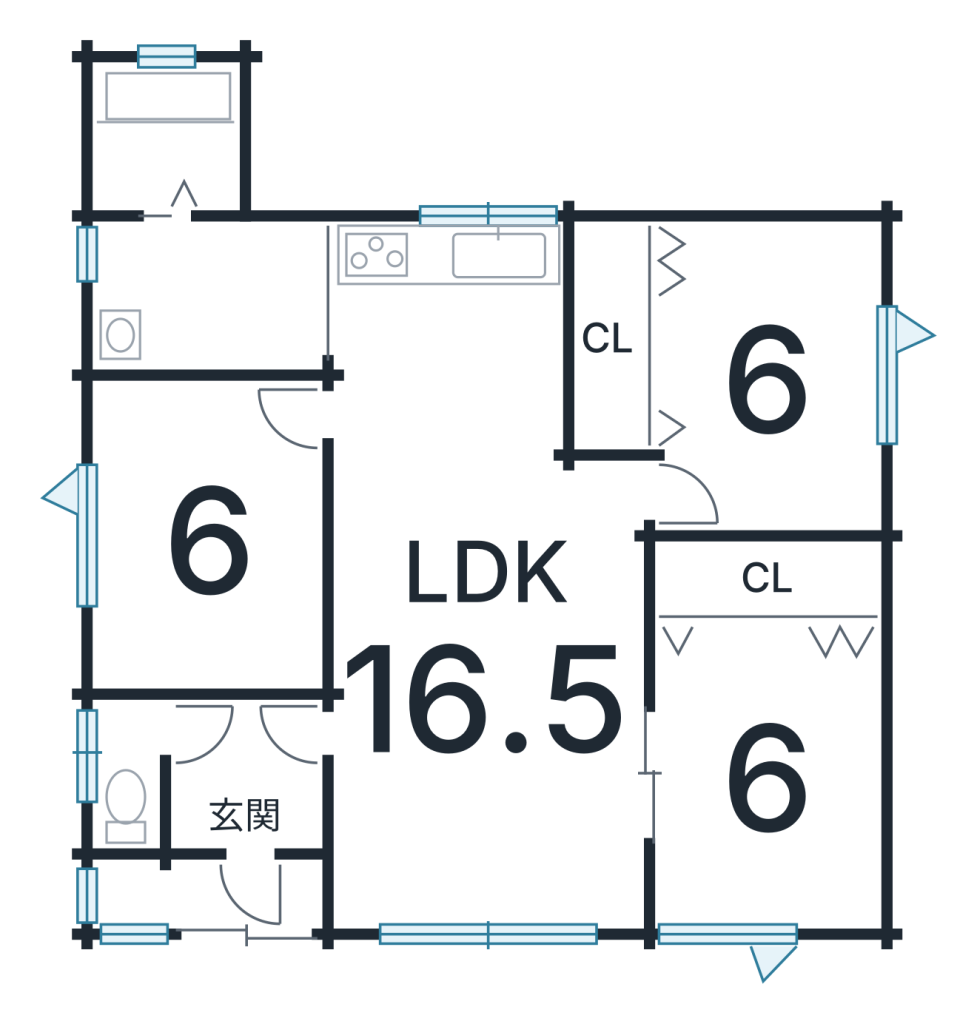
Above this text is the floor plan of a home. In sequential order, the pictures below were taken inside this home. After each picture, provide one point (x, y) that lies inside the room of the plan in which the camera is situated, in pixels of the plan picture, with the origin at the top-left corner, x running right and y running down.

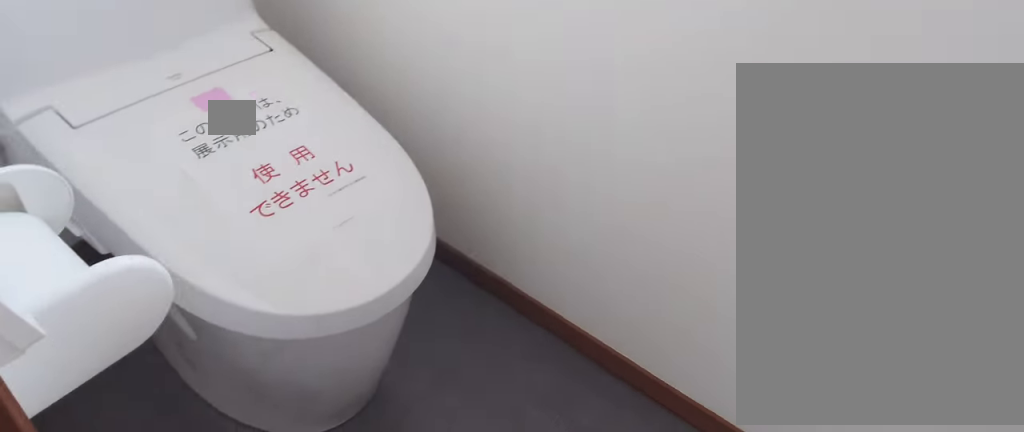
(139, 785)
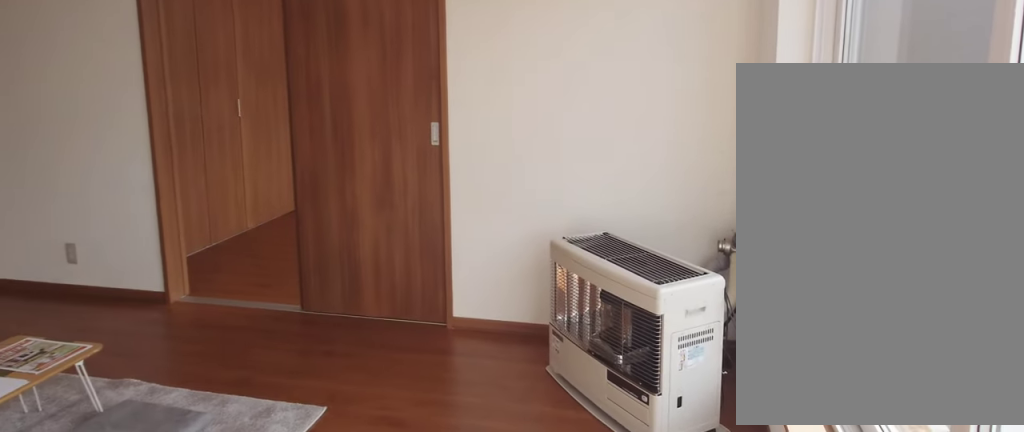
(493, 679)
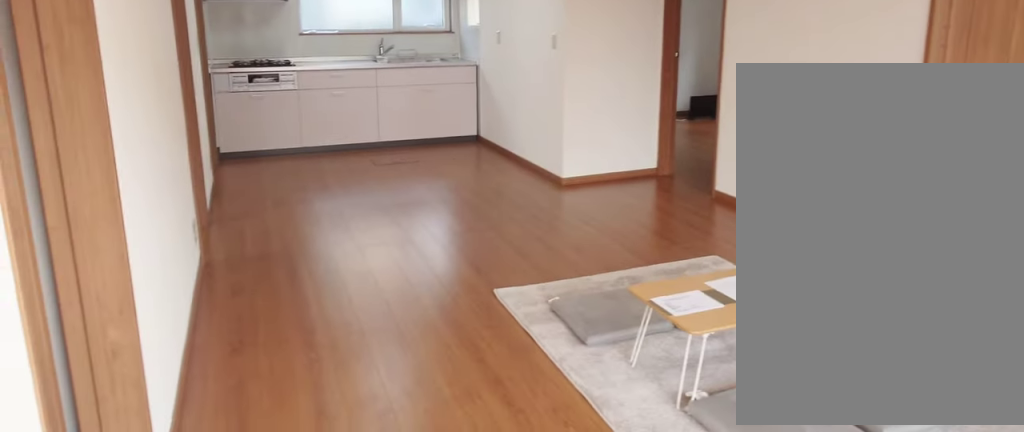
(493, 679)
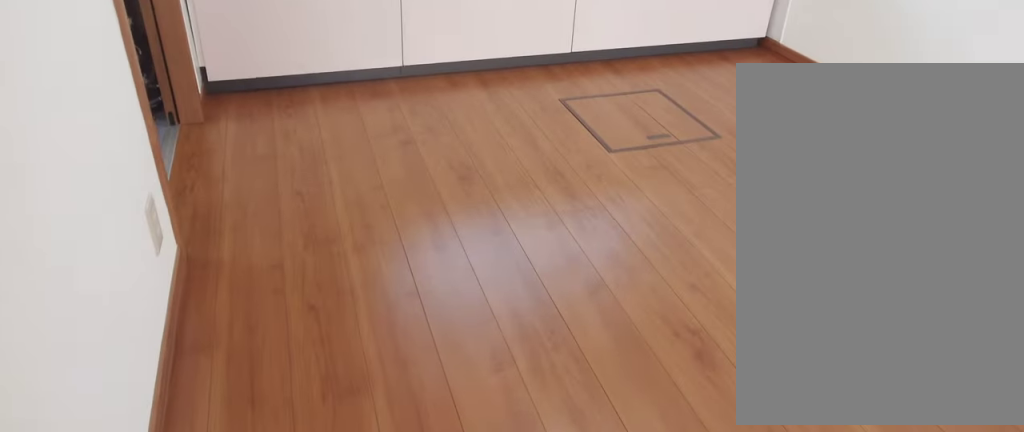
(454, 376)
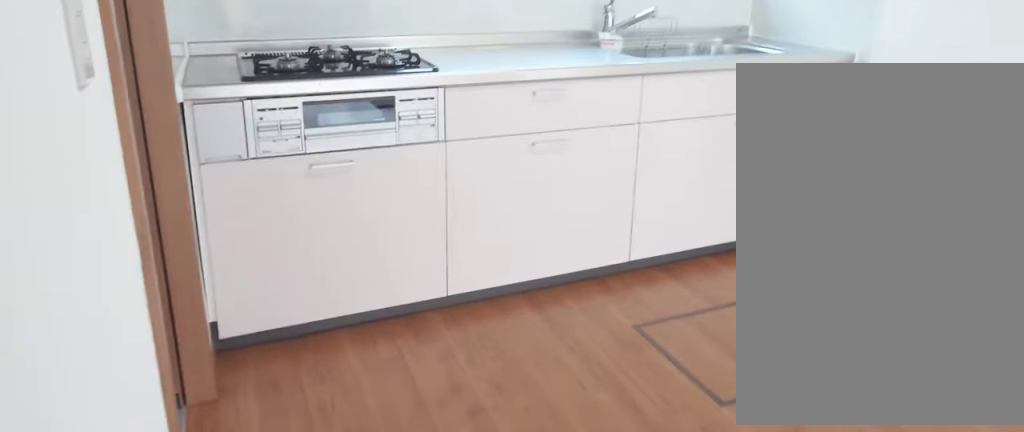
(454, 376)
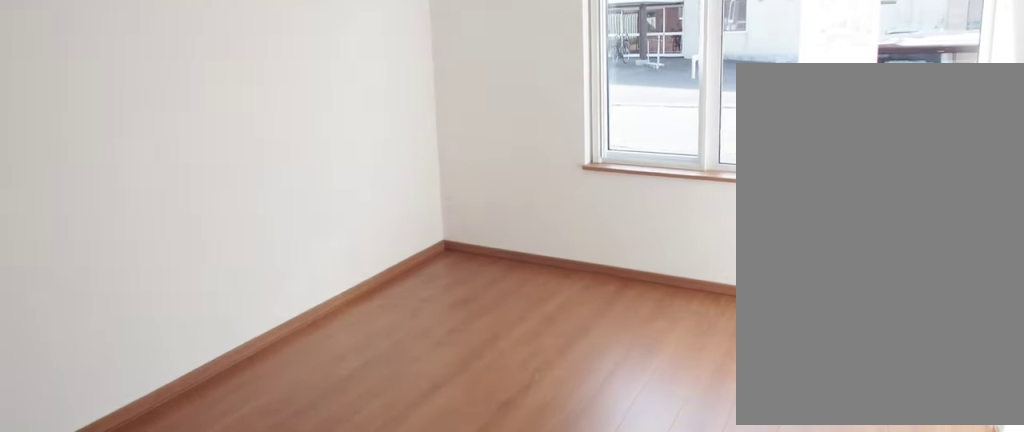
(776, 783)
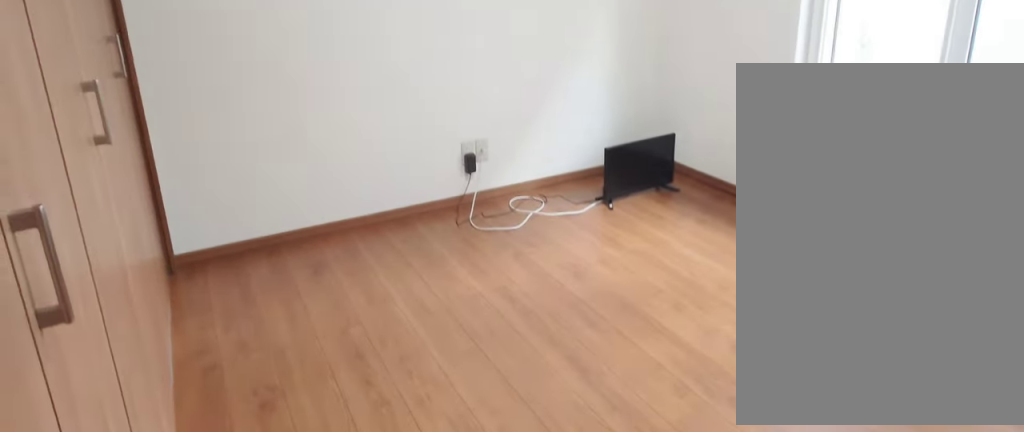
(756, 405)
